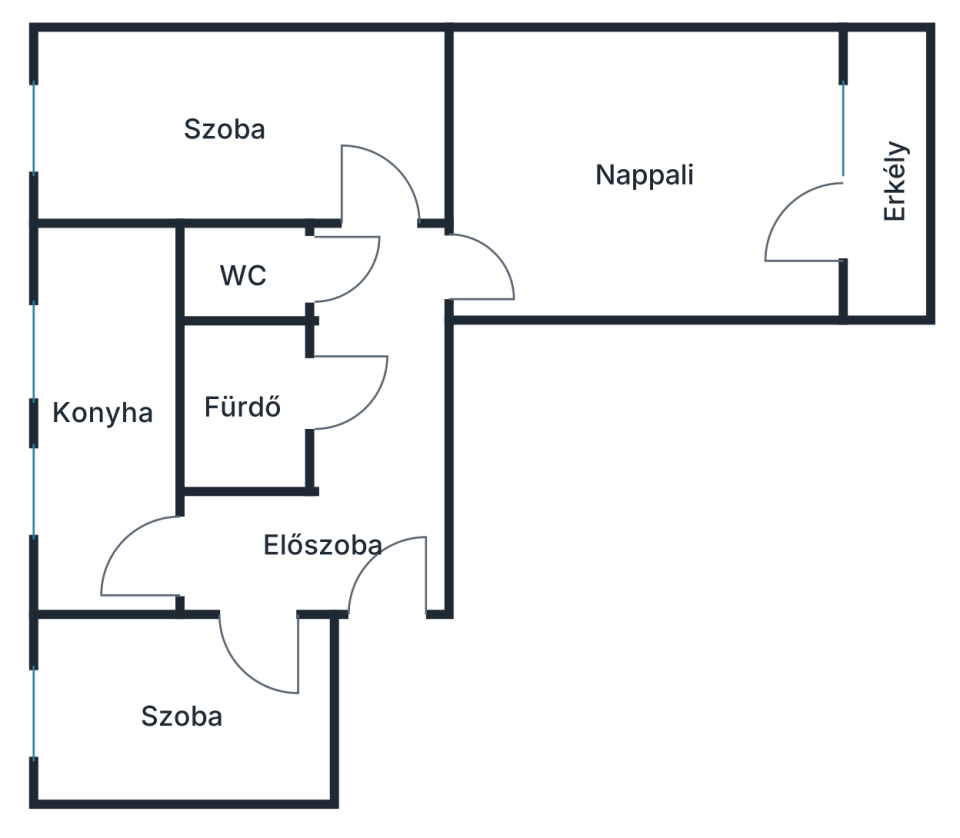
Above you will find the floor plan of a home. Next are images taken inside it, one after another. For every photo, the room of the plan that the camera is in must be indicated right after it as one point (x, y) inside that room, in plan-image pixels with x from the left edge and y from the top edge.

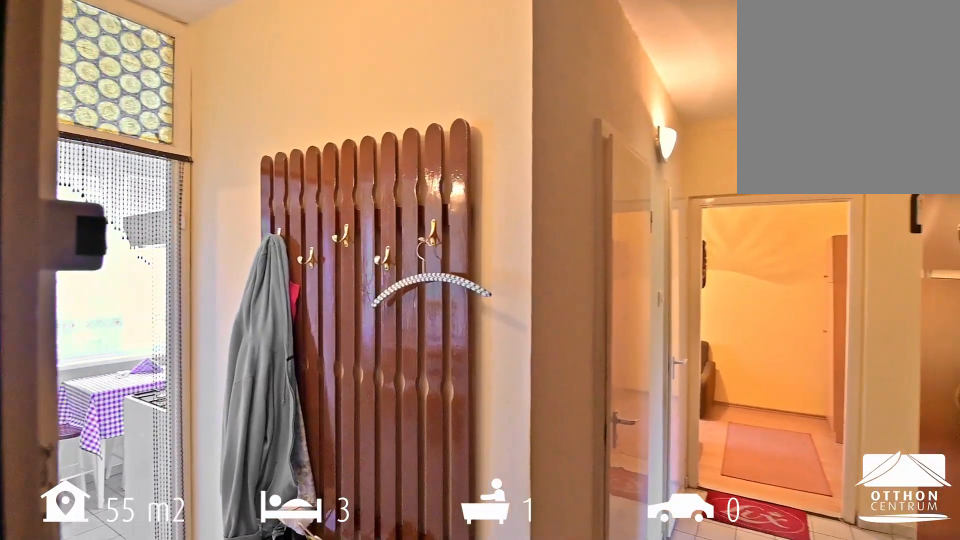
(385, 553)
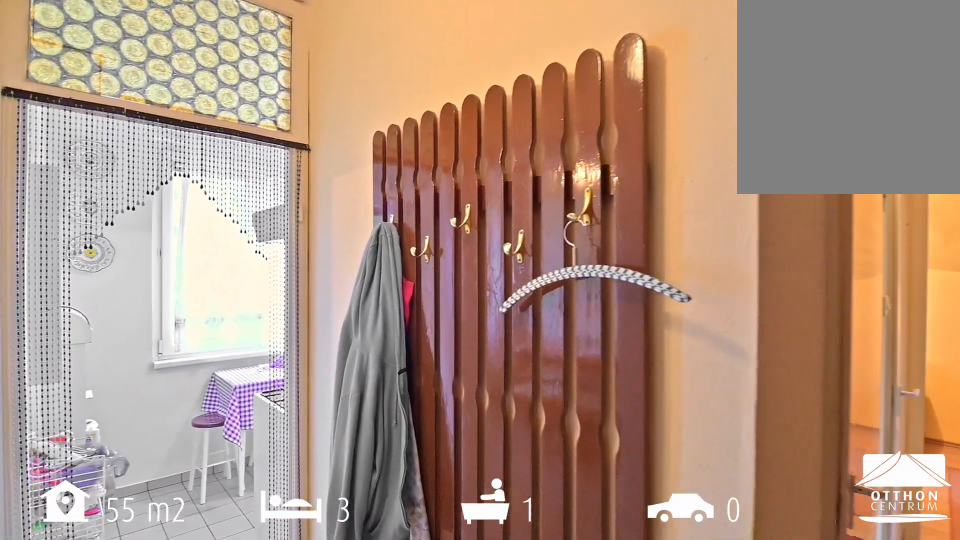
(386, 553)
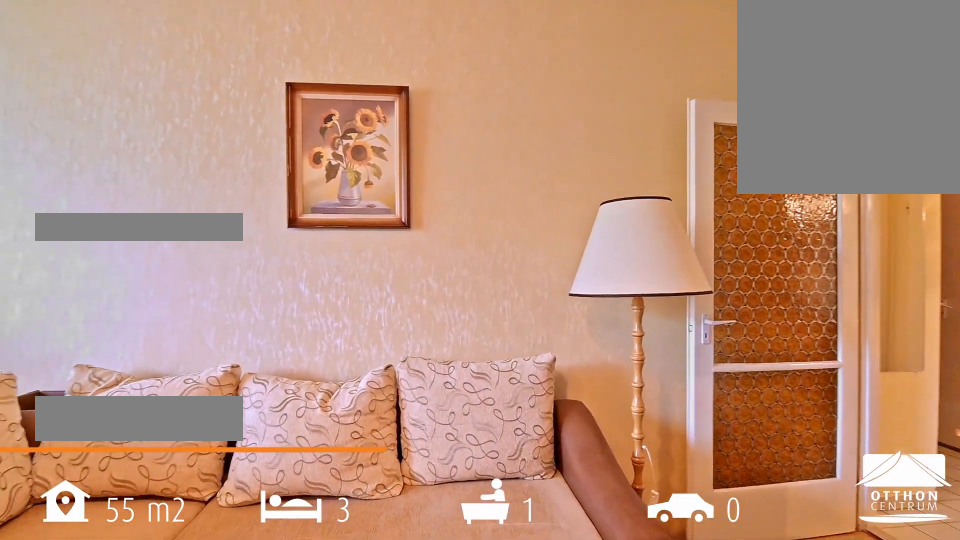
(656, 212)
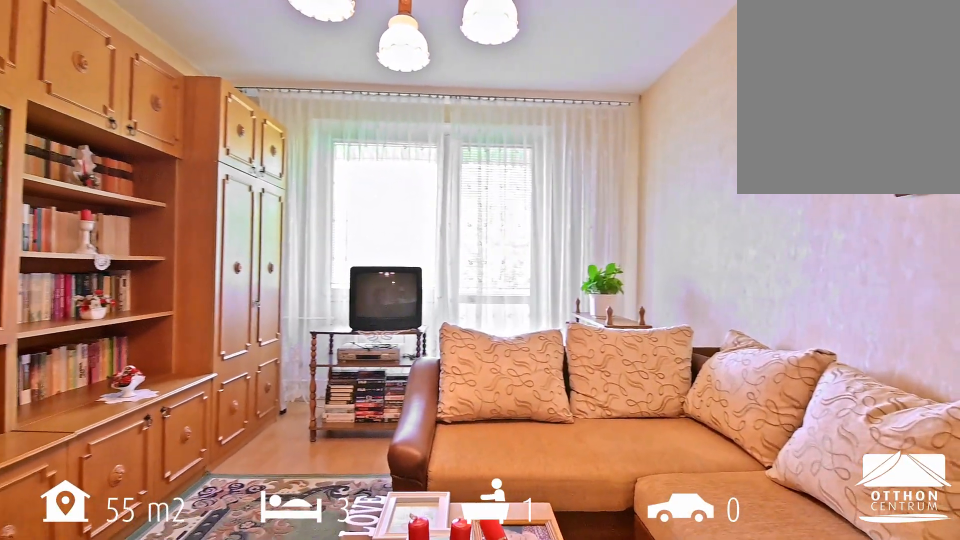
(657, 212)
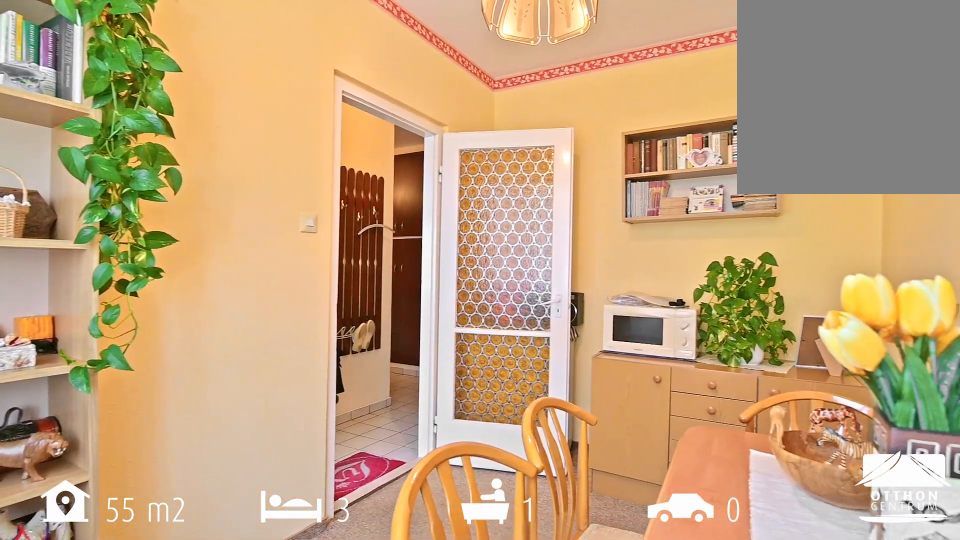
(158, 756)
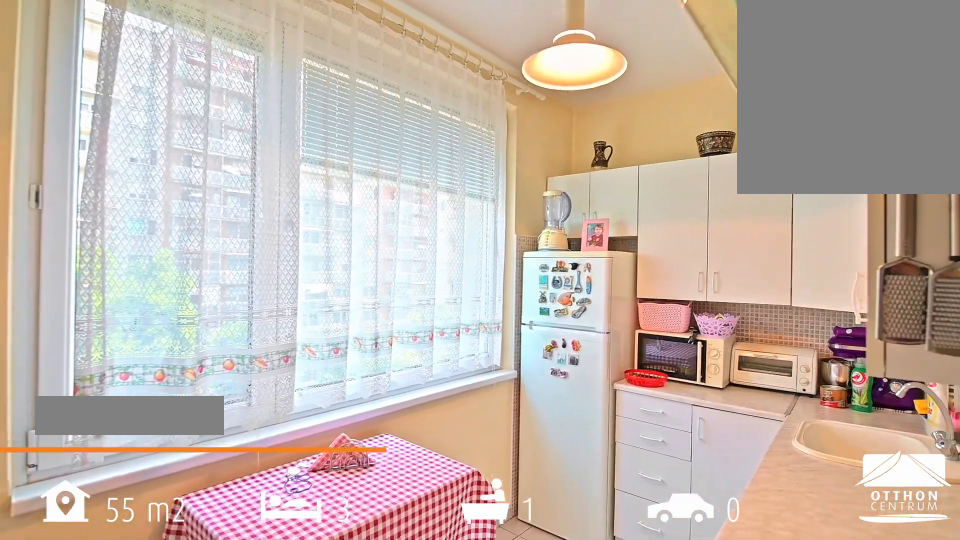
(113, 439)
